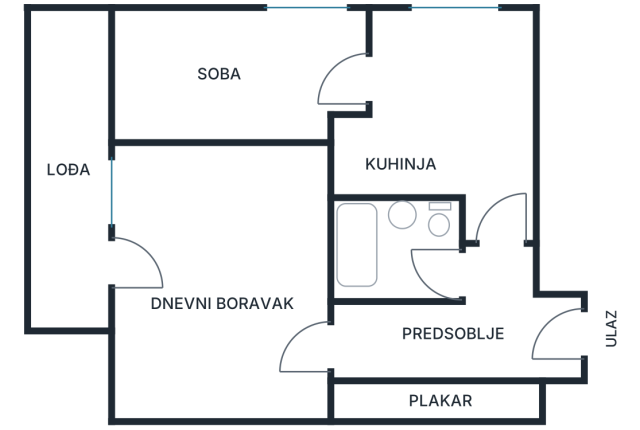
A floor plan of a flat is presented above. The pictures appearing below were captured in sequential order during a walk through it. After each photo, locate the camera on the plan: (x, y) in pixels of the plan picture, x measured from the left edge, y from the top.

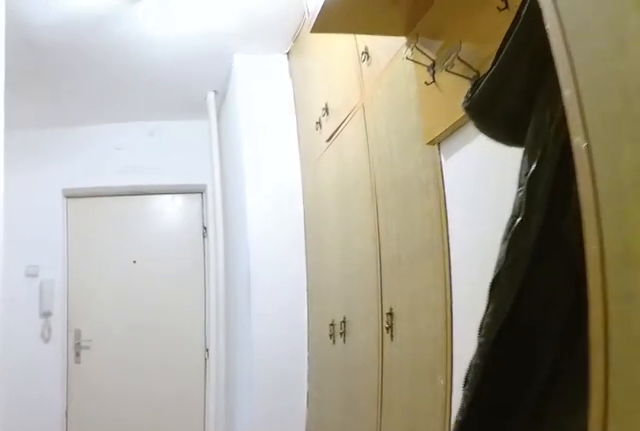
(337, 352)
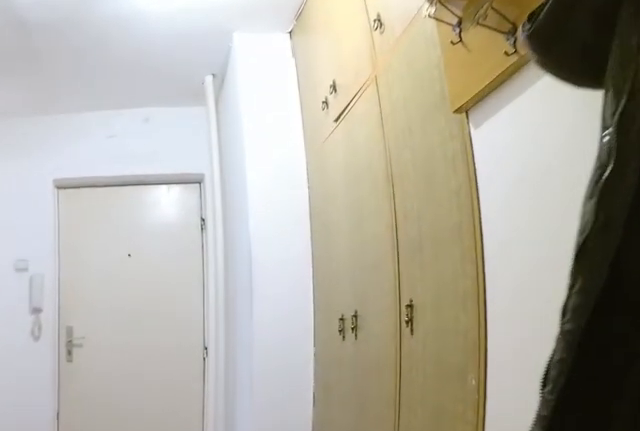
(353, 350)
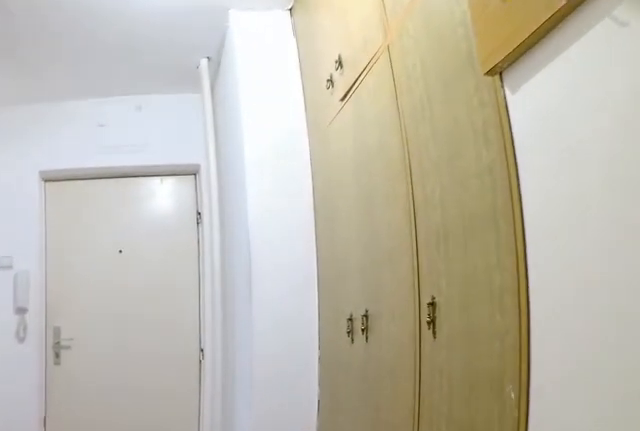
(369, 349)
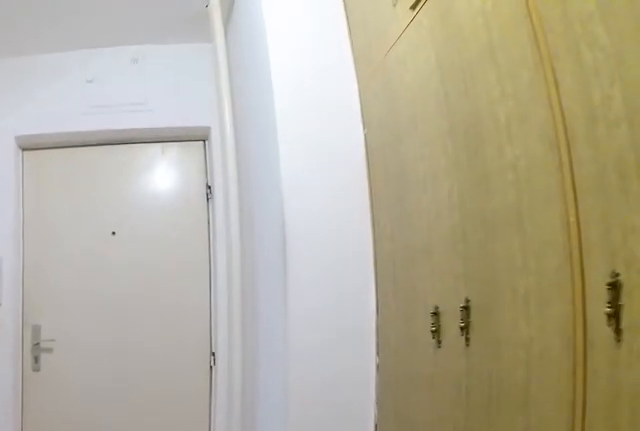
(417, 344)
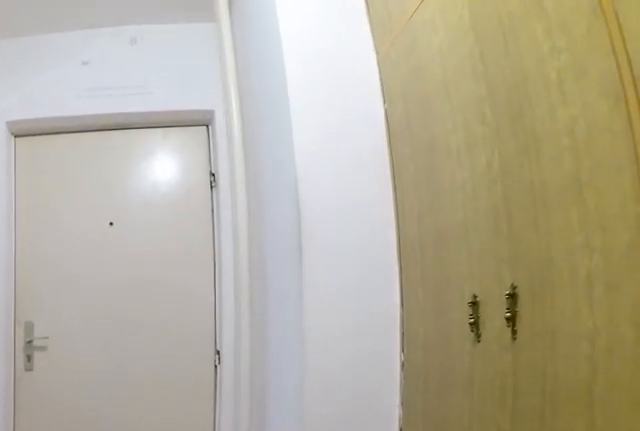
(433, 342)
